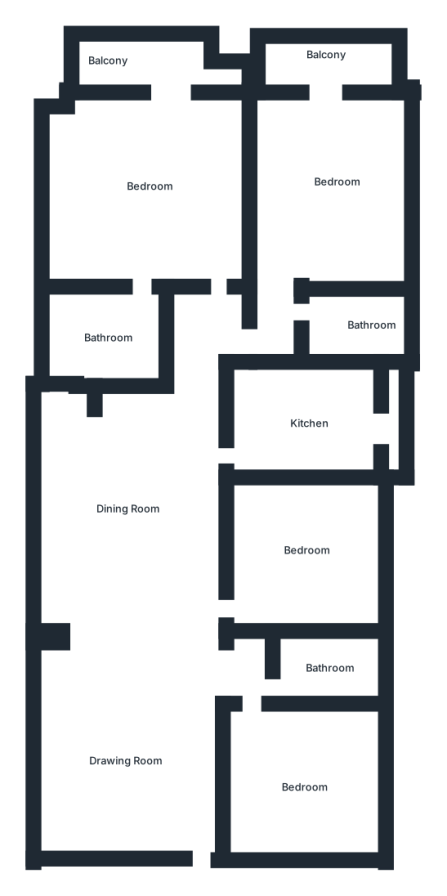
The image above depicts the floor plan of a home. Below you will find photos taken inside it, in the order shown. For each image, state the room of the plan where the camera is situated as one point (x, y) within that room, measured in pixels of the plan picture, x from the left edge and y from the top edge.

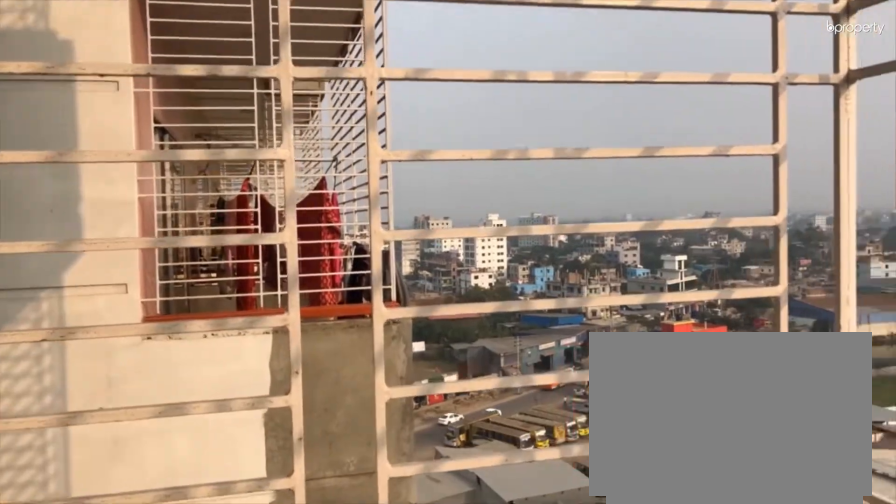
(139, 59)
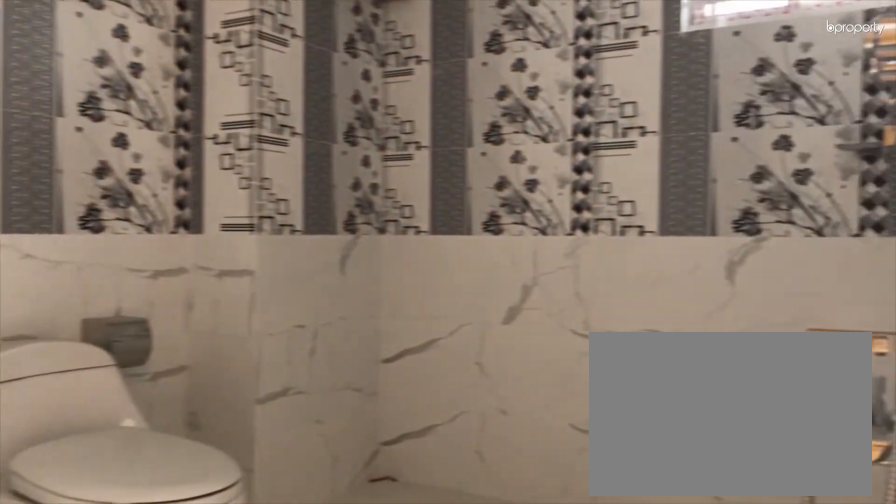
(105, 337)
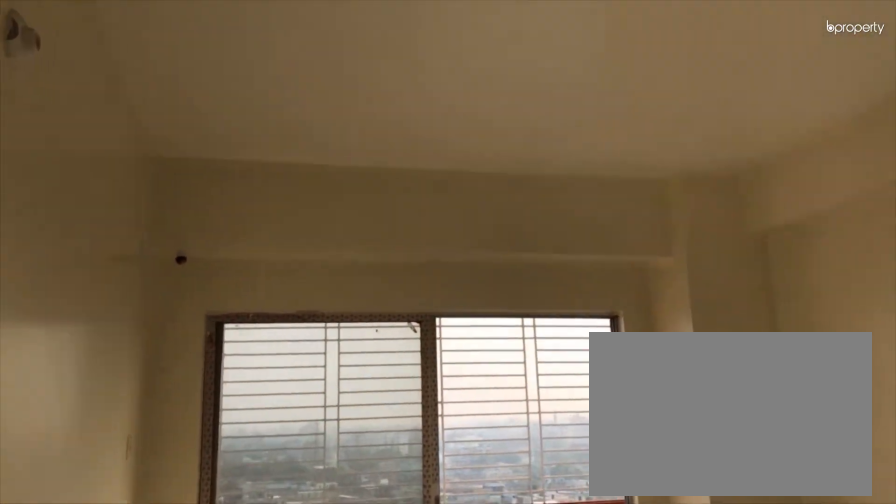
(333, 179)
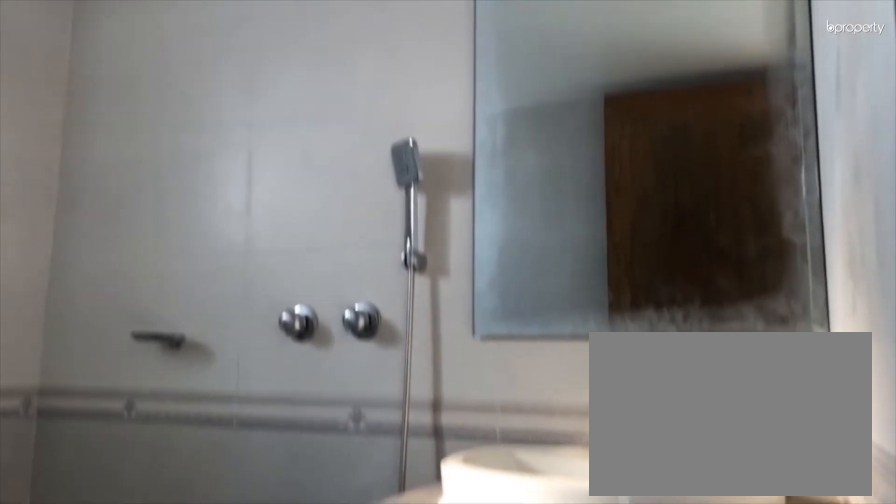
(354, 328)
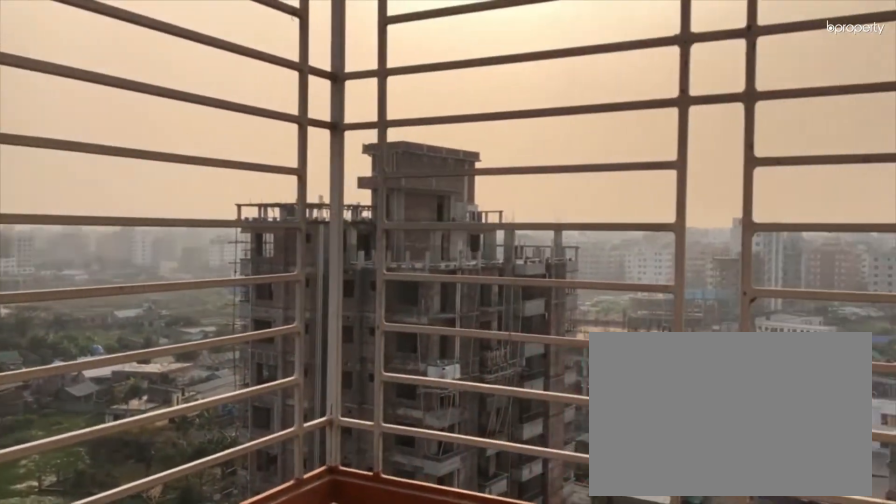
(322, 61)
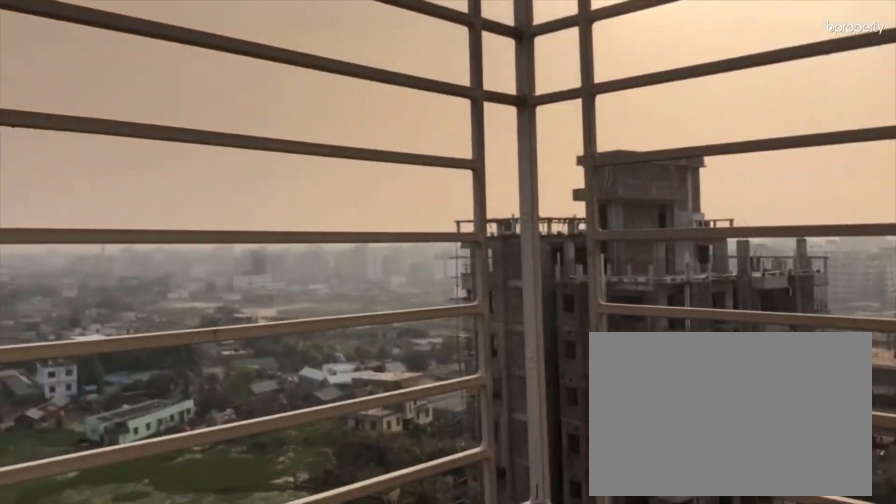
(322, 61)
